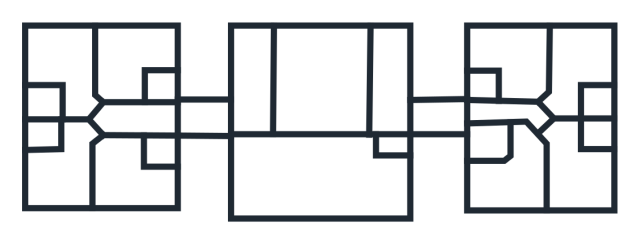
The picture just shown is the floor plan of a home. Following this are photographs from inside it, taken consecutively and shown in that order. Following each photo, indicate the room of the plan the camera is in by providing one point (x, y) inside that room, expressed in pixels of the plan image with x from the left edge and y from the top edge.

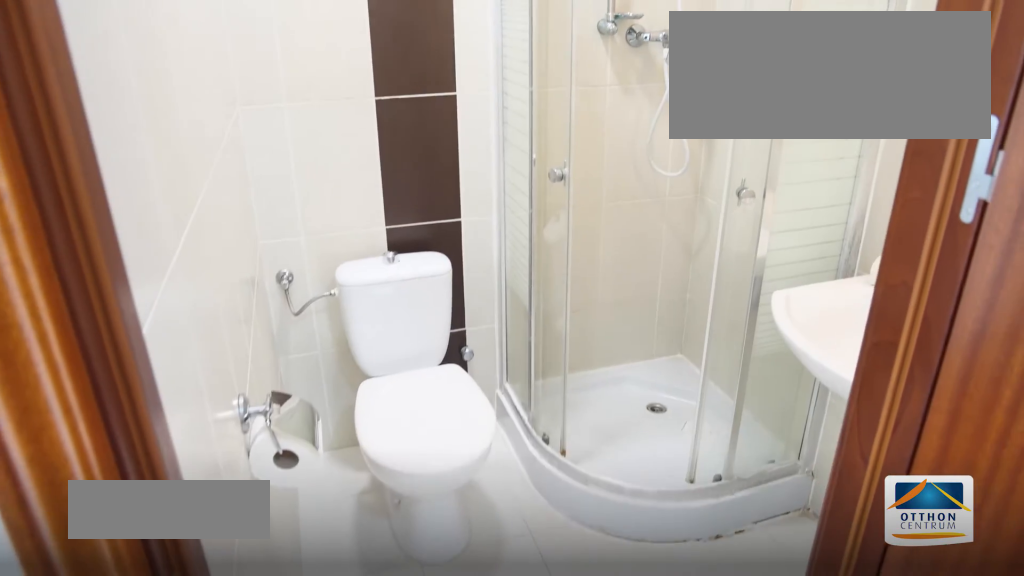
(45, 135)
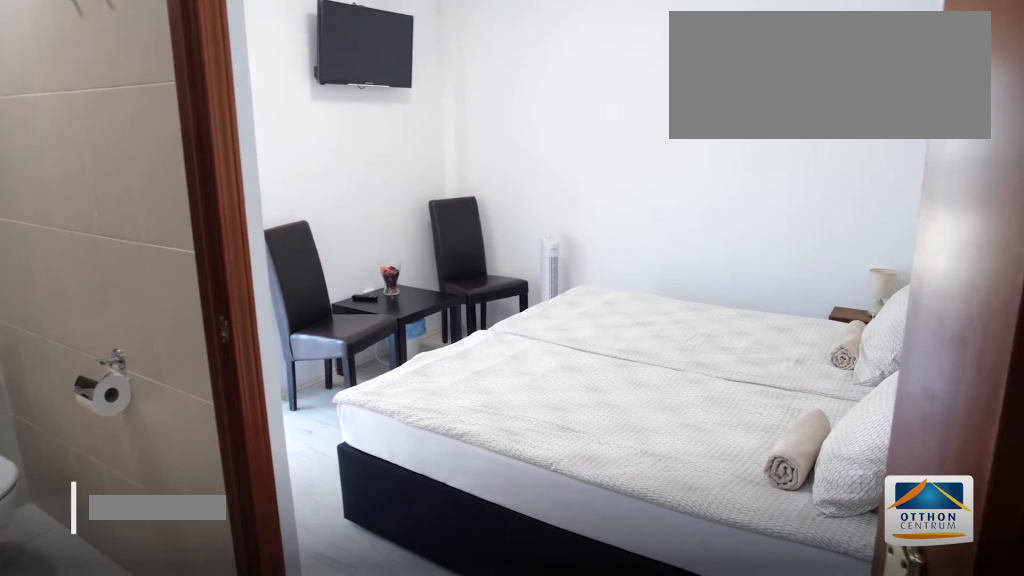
(57, 58)
